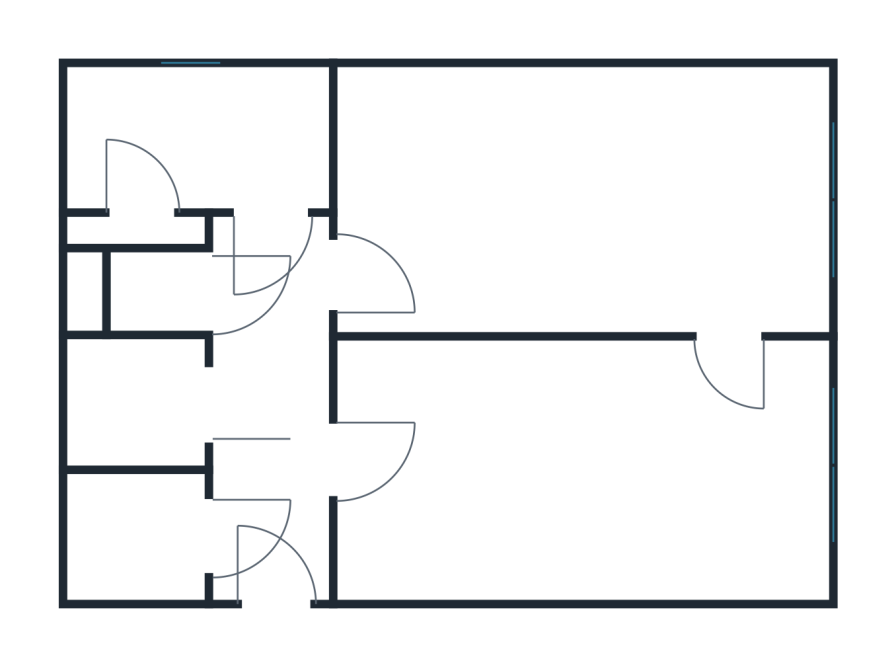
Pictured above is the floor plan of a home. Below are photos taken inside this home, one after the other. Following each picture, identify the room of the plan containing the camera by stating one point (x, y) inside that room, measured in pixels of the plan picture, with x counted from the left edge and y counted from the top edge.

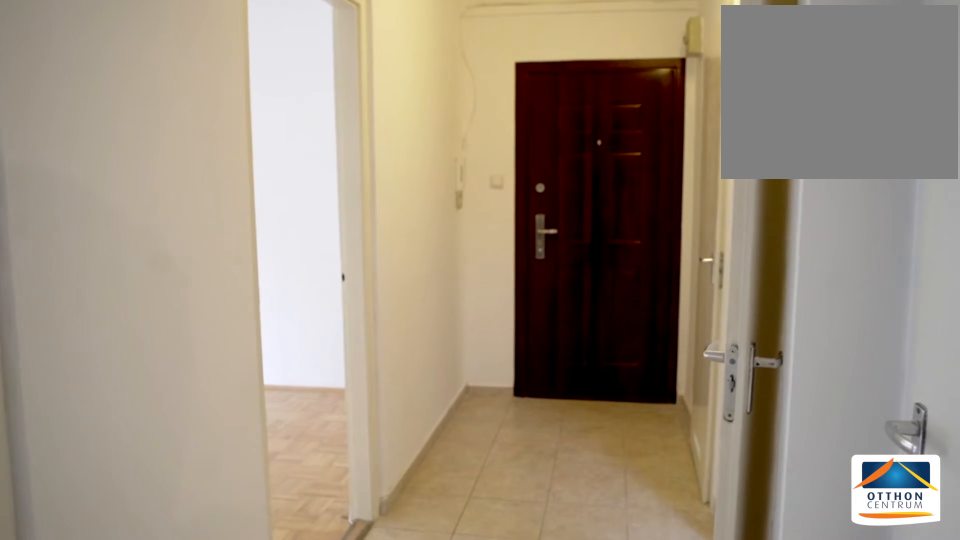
(270, 317)
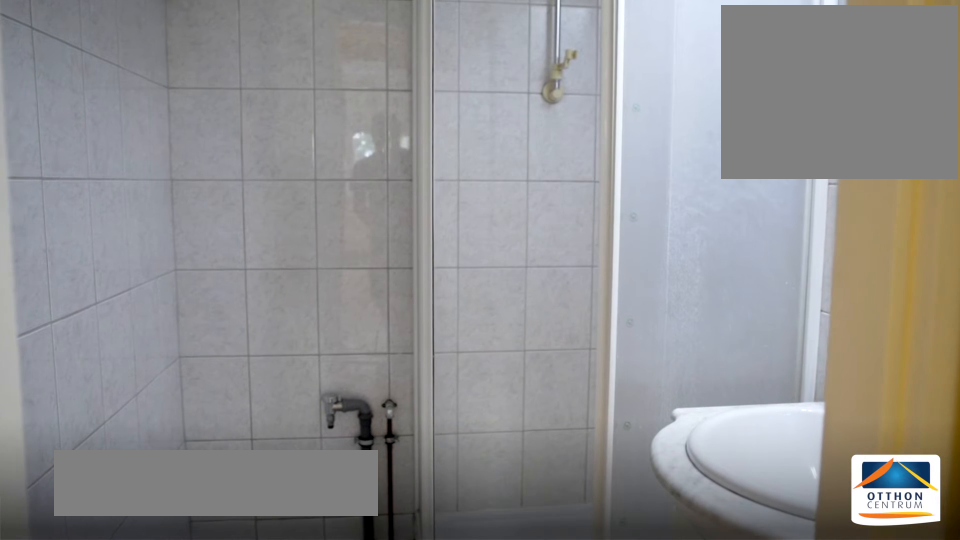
(162, 404)
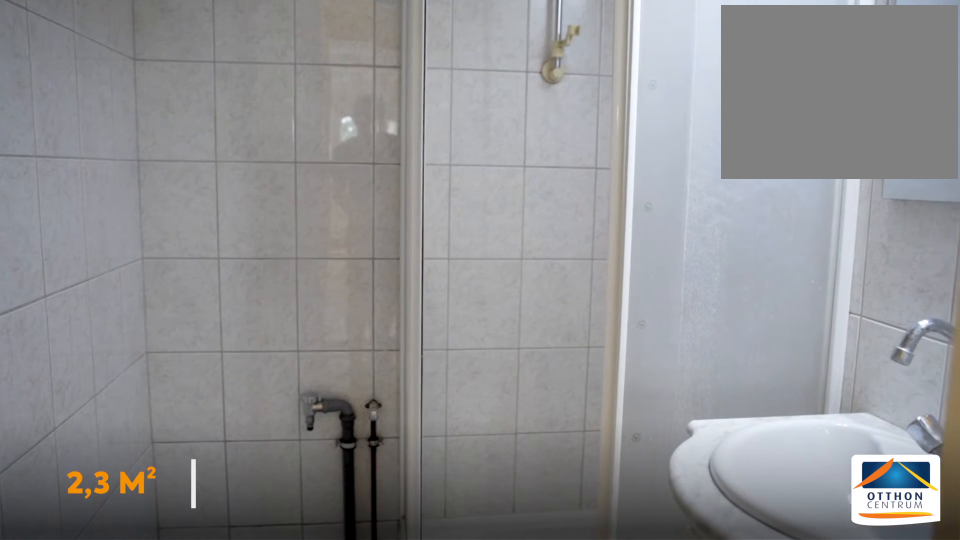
(162, 404)
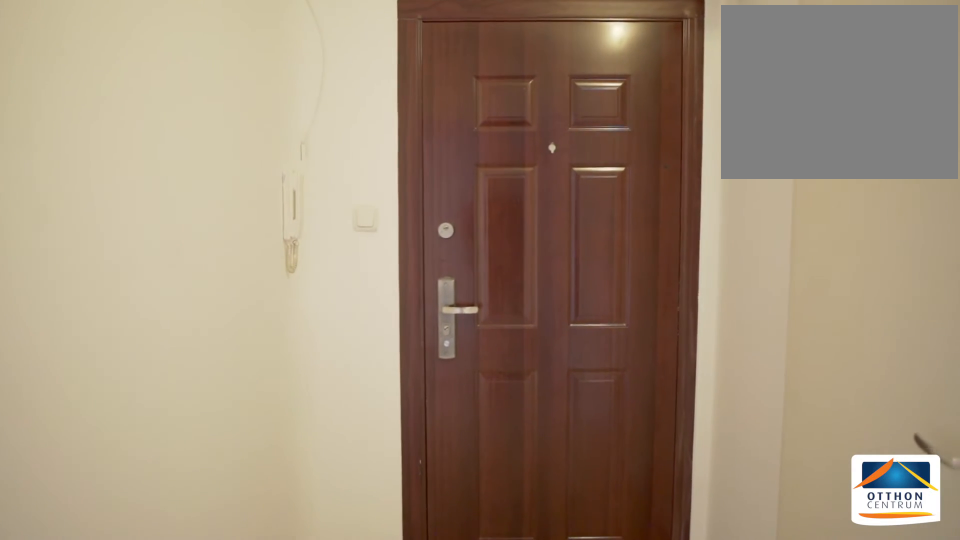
(290, 503)
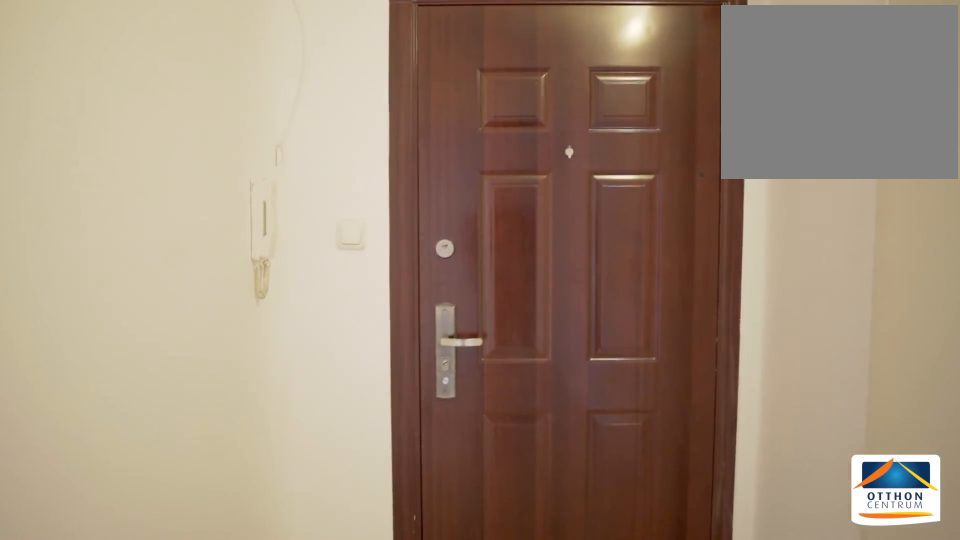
(290, 503)
